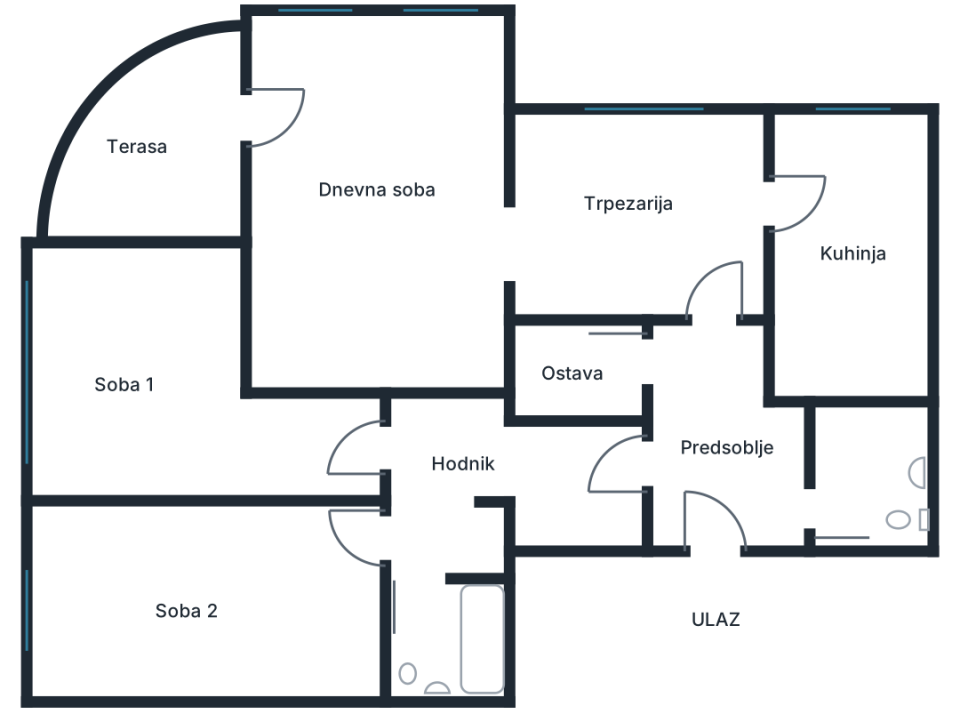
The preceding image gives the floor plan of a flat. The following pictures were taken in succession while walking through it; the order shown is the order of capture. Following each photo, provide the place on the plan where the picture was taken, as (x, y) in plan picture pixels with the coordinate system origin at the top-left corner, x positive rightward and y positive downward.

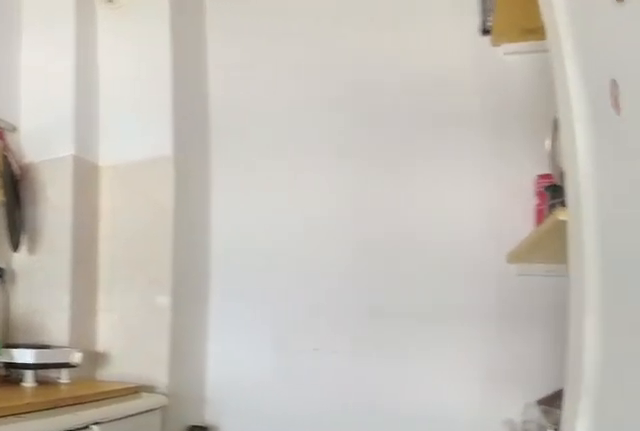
(833, 233)
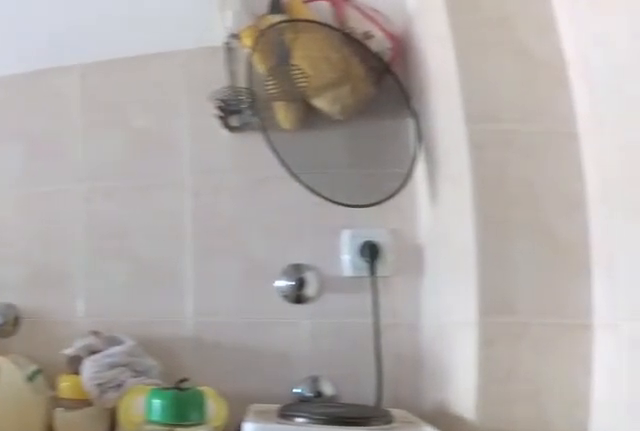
(818, 385)
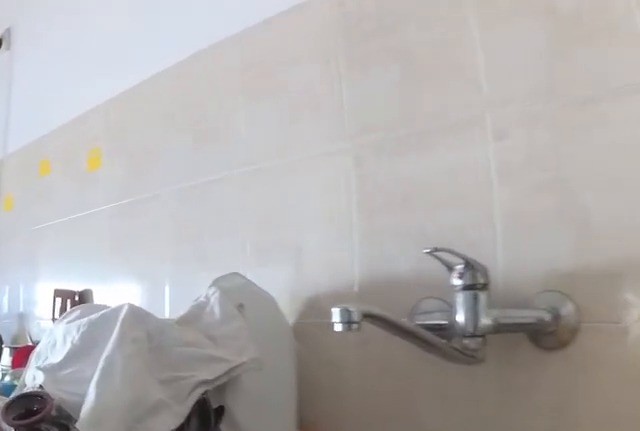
(848, 343)
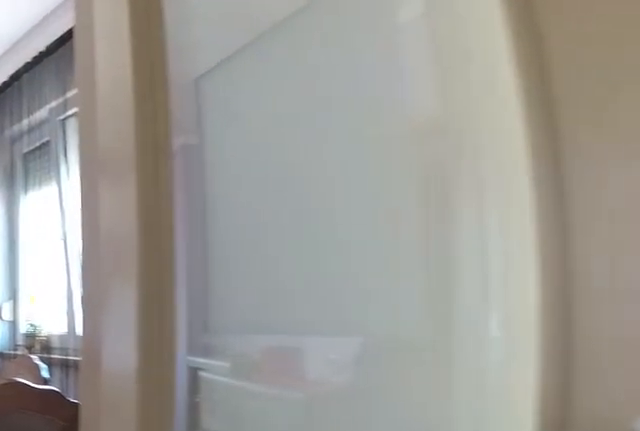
(837, 236)
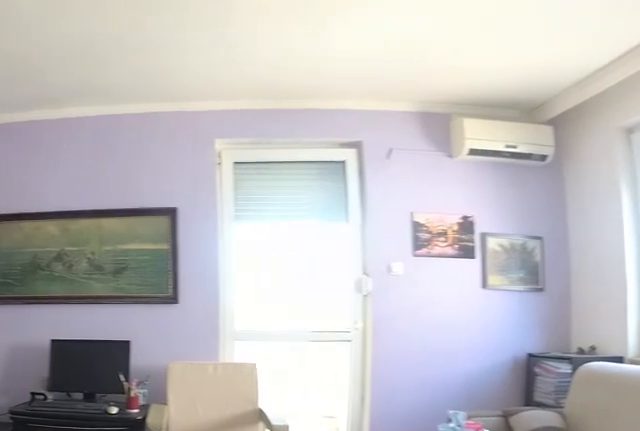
(530, 263)
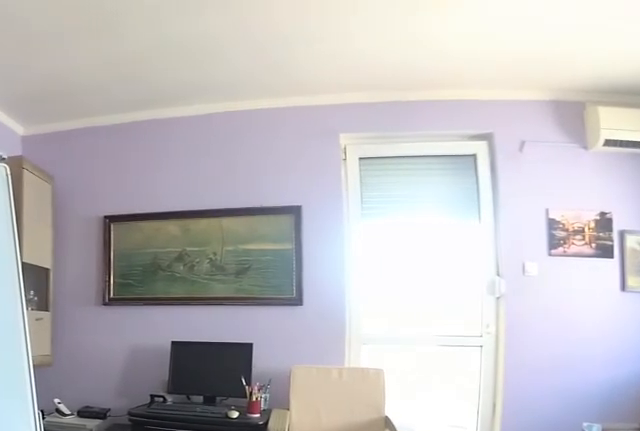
(529, 262)
